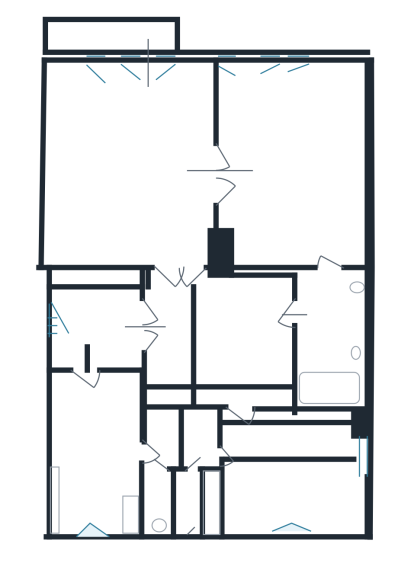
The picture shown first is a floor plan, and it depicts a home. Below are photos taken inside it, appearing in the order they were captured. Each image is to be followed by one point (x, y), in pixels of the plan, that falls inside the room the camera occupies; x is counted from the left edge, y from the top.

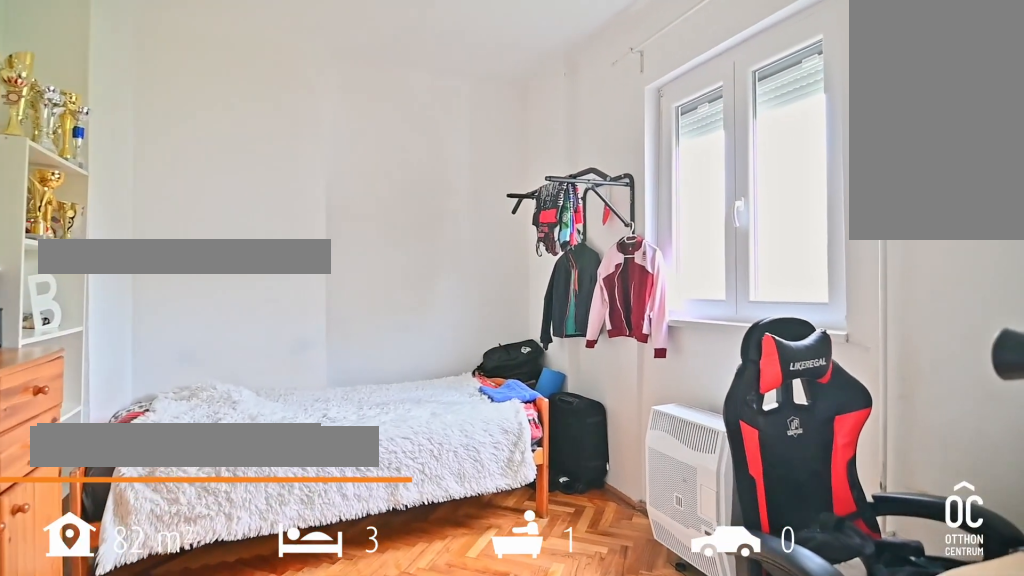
(291, 470)
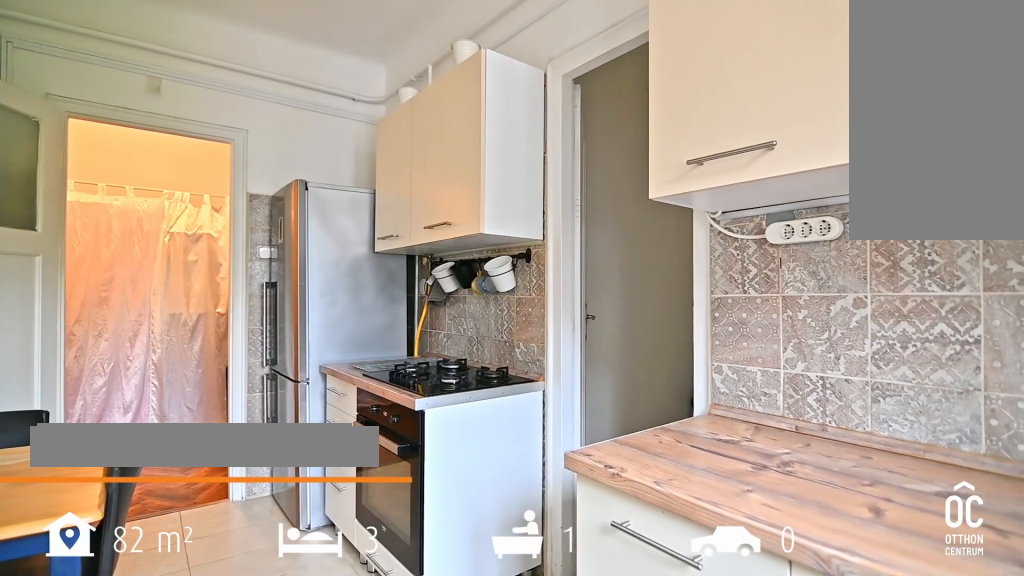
(96, 449)
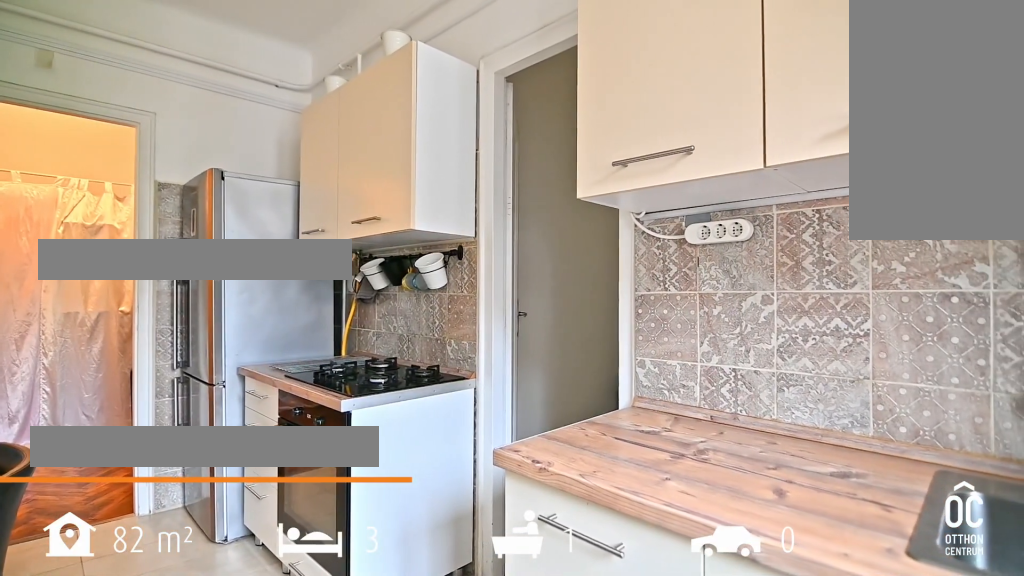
(96, 448)
